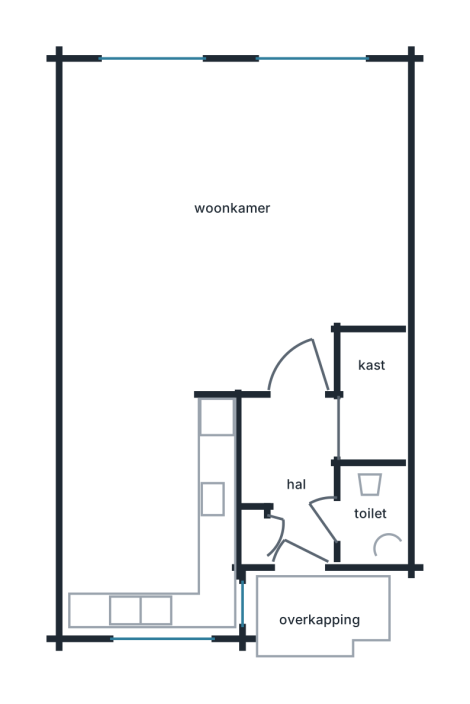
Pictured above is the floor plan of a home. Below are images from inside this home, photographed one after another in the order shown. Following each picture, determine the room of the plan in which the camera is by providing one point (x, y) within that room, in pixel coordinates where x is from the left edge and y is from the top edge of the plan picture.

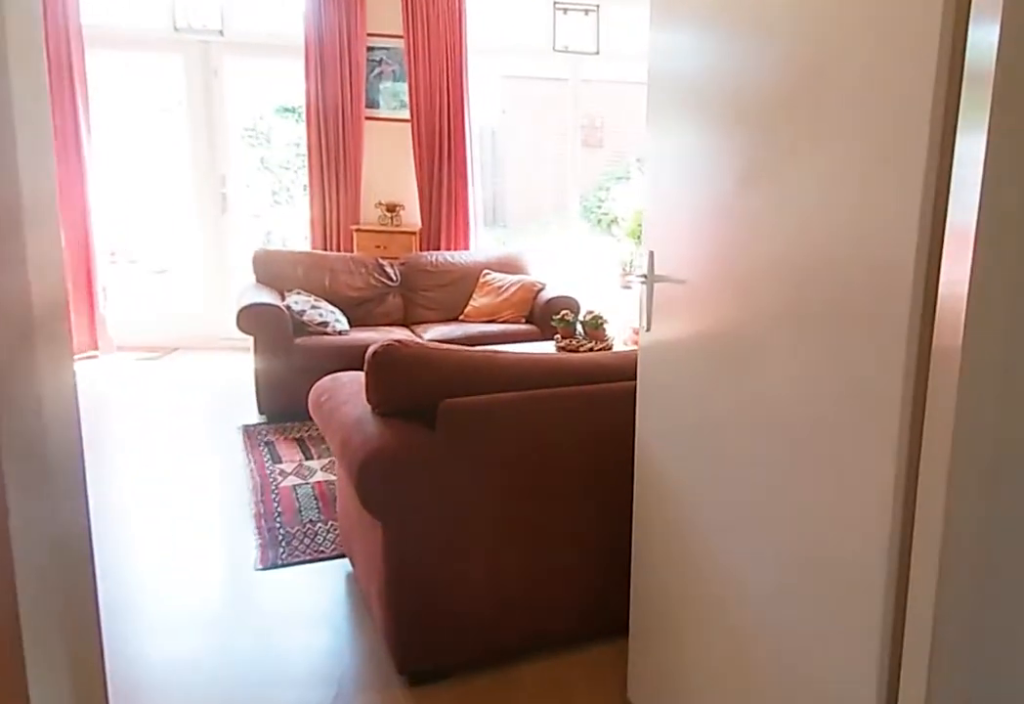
(292, 468)
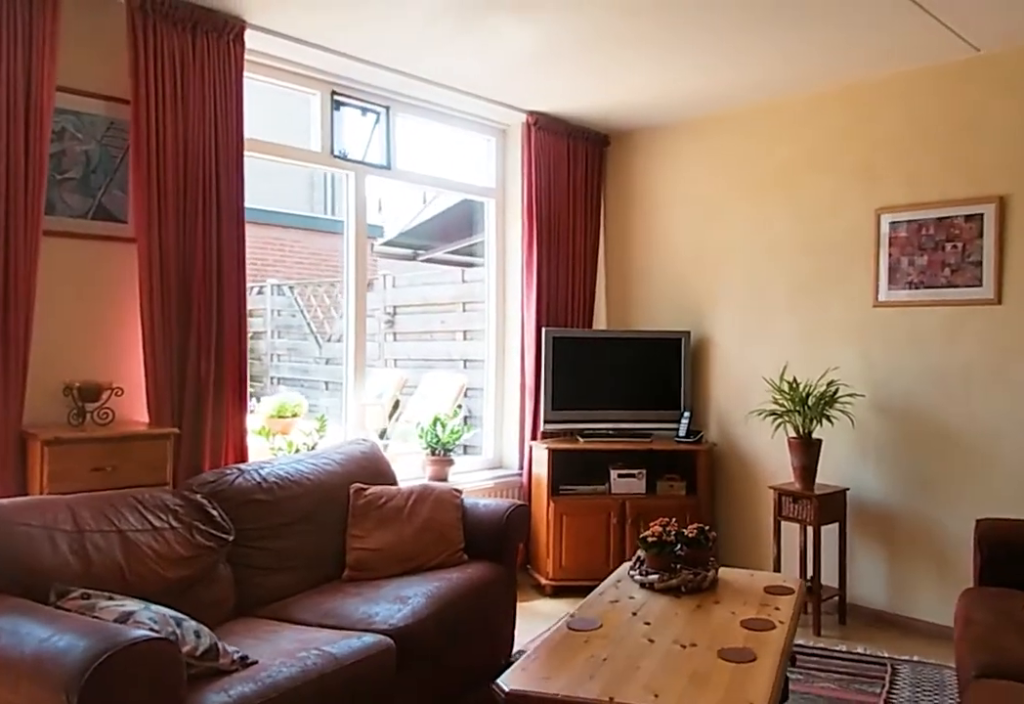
(285, 235)
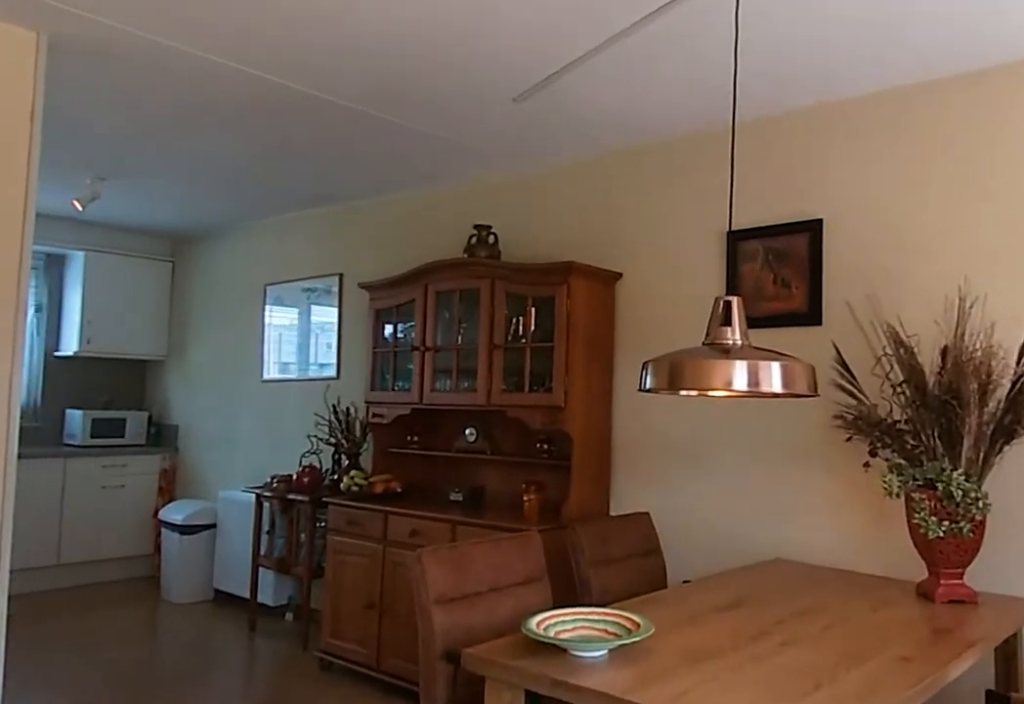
(286, 235)
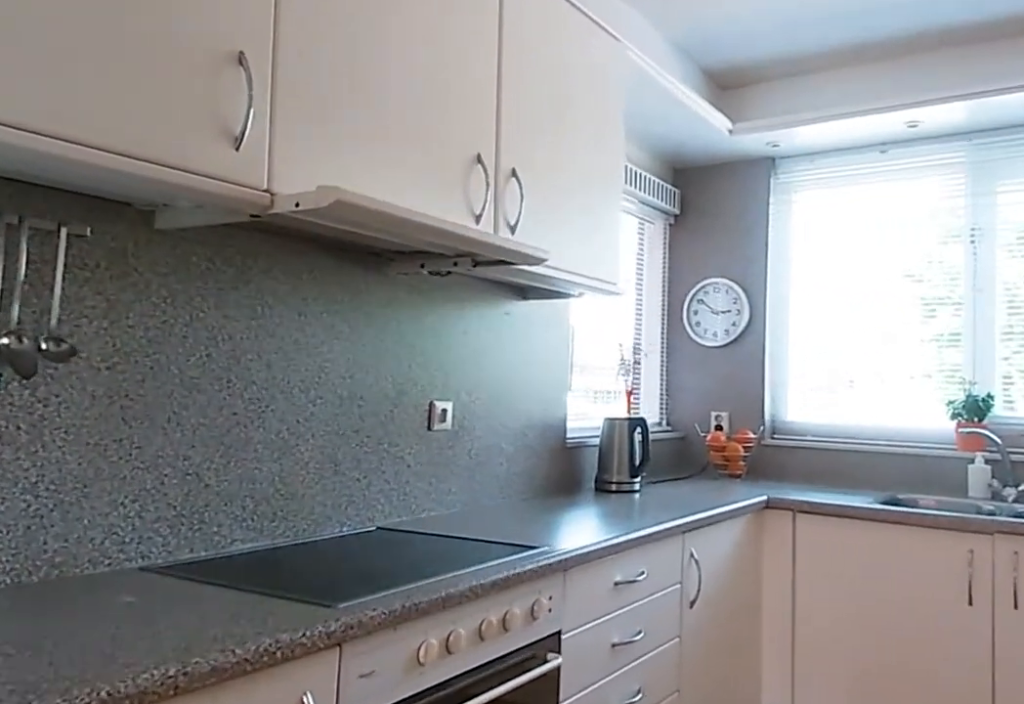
(151, 510)
